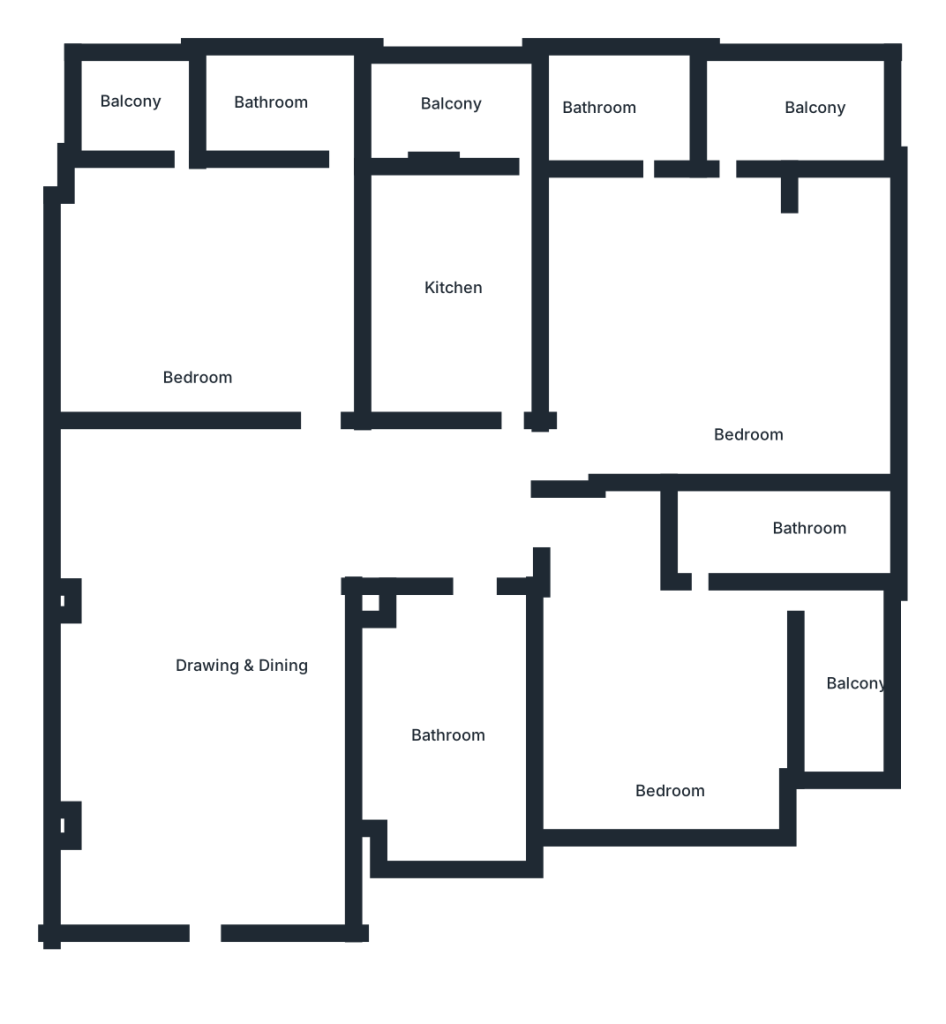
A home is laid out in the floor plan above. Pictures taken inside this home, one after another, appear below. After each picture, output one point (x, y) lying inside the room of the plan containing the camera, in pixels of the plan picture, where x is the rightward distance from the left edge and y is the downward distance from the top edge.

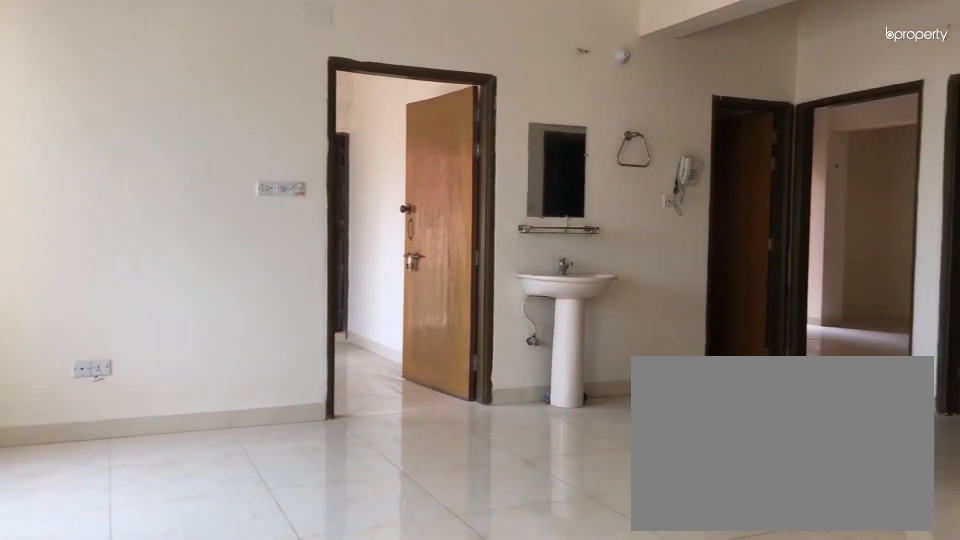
(245, 618)
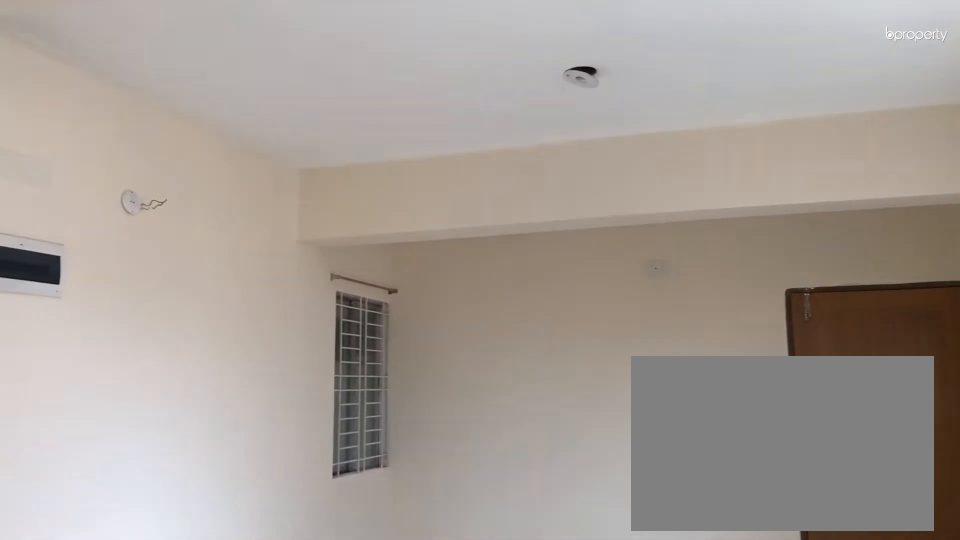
(246, 617)
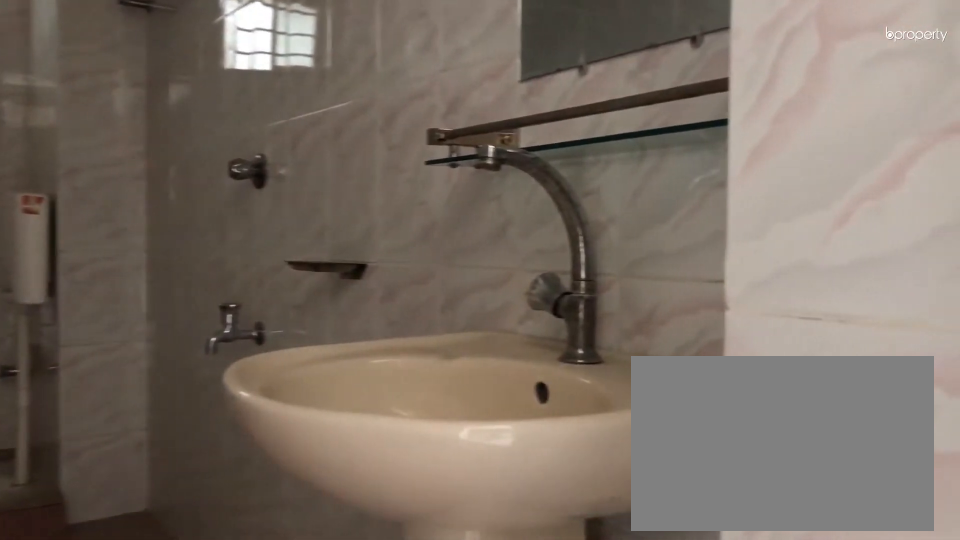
(442, 714)
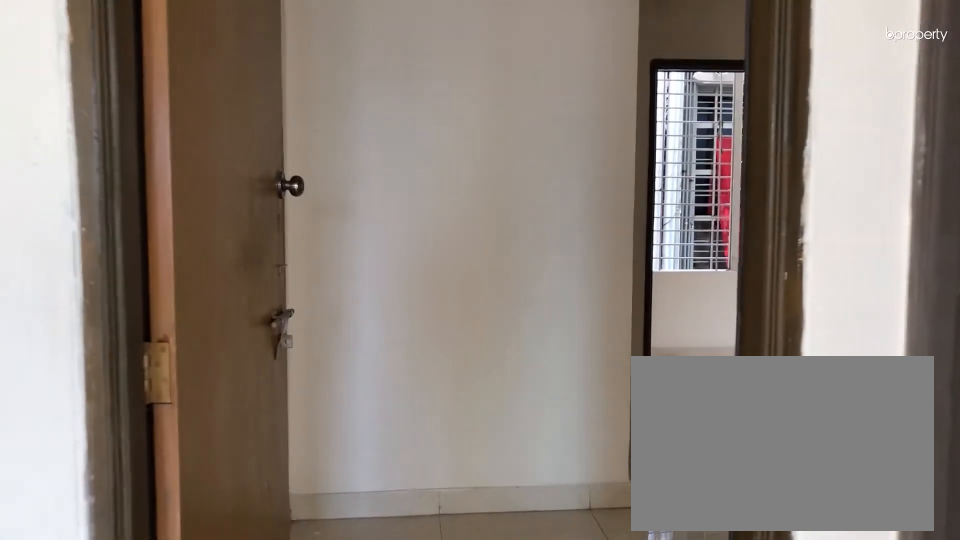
(572, 521)
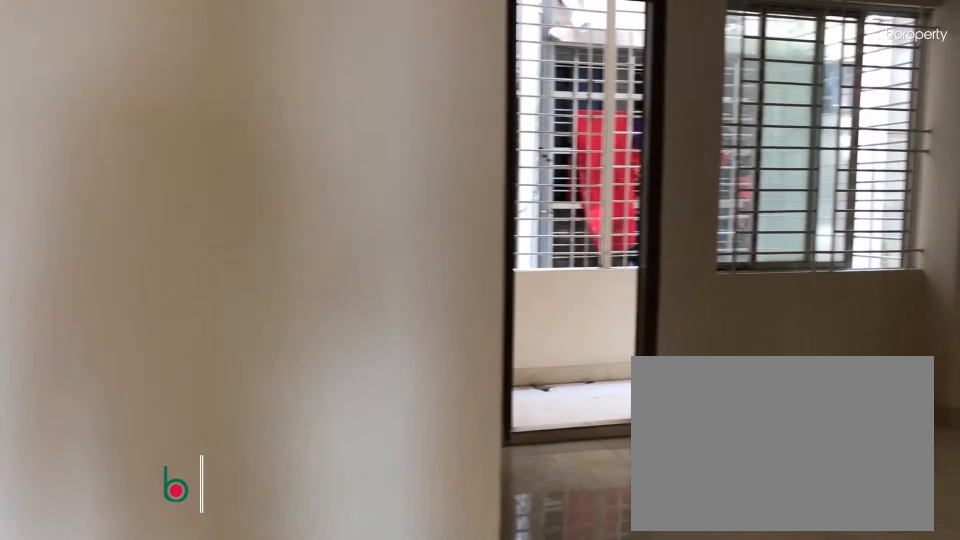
(671, 715)
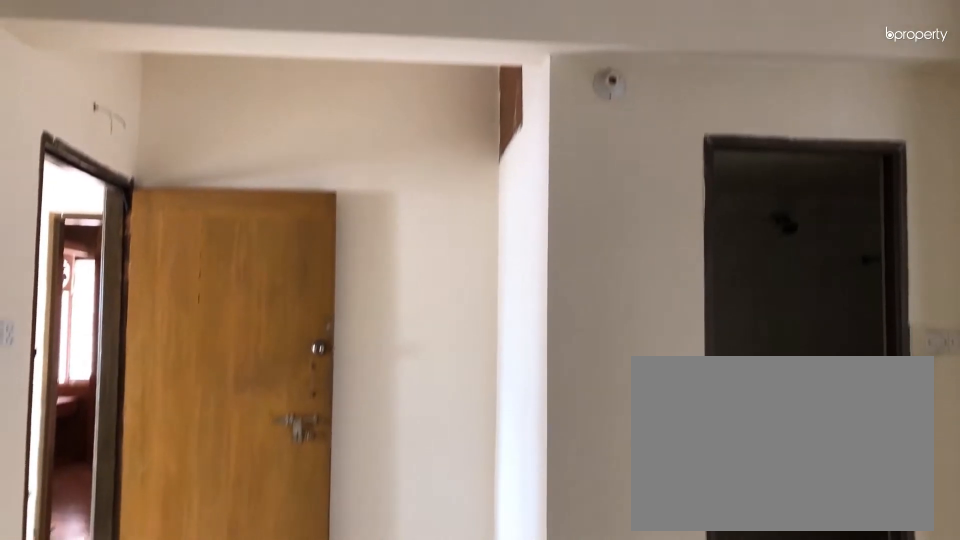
(671, 714)
